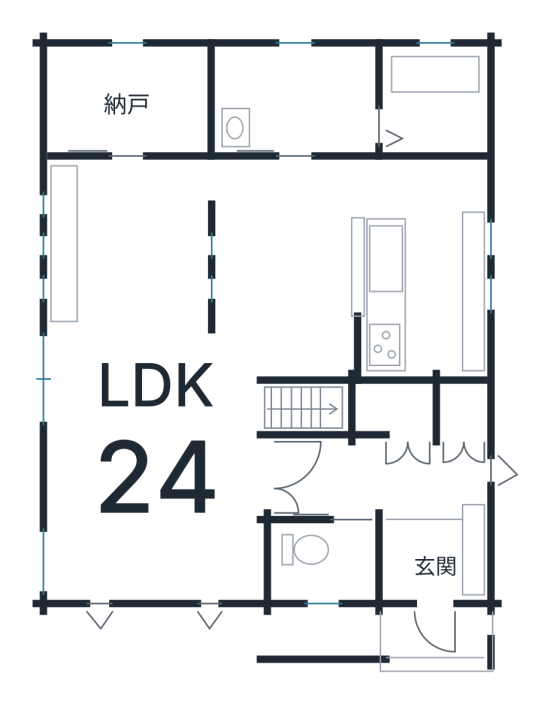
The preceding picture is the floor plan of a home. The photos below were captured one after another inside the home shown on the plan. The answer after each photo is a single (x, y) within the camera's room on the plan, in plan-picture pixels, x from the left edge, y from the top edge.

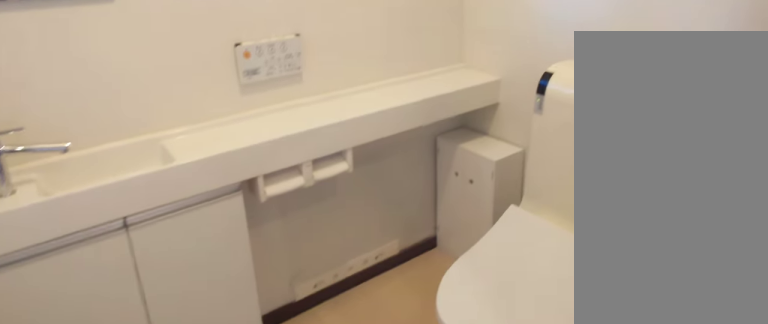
(322, 561)
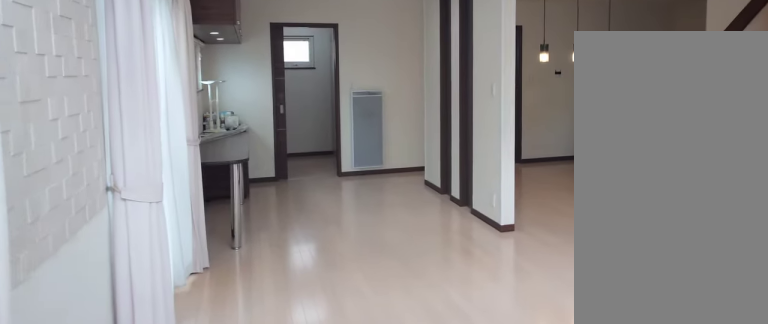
(161, 390)
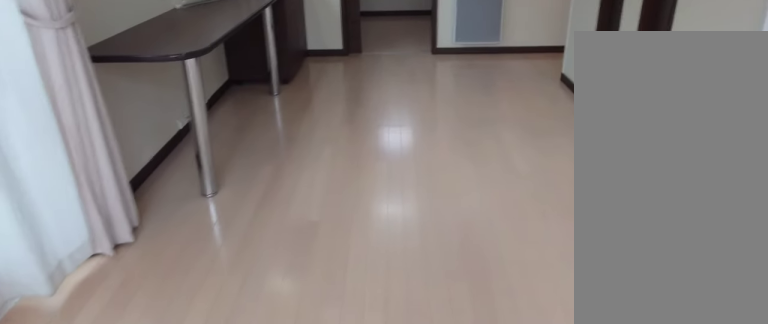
(161, 390)
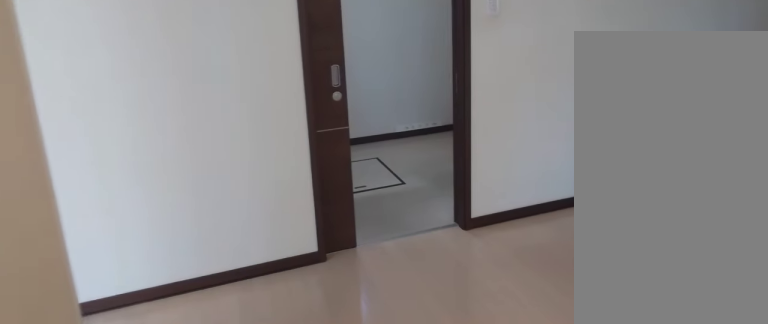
(272, 276)
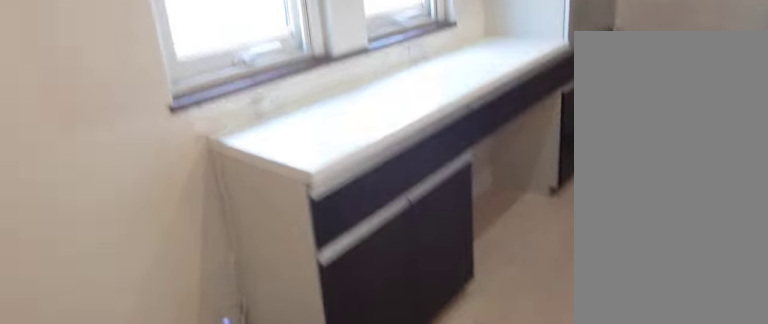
(416, 292)
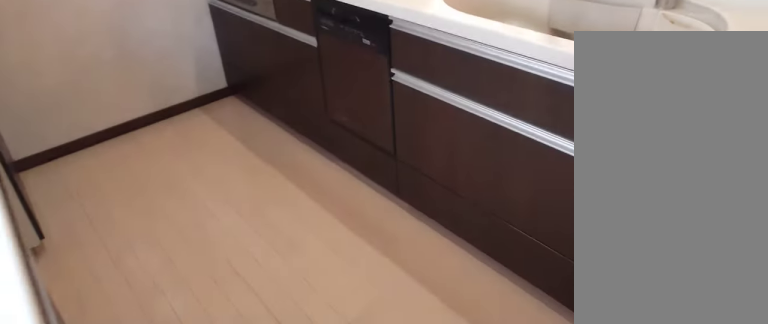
(416, 292)
